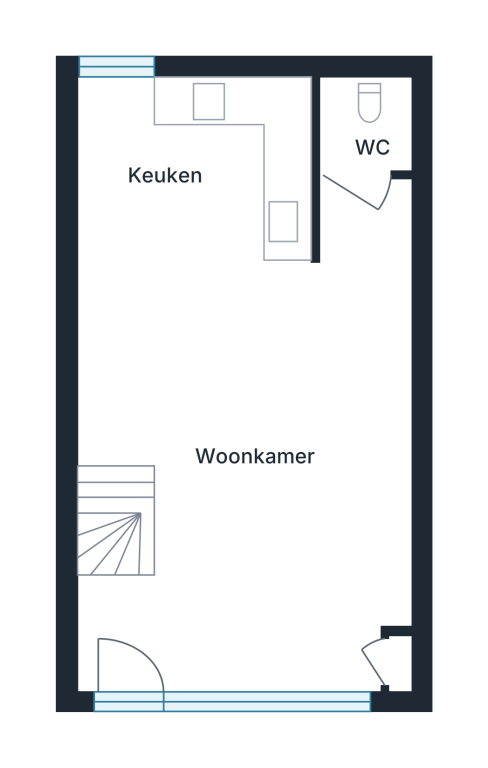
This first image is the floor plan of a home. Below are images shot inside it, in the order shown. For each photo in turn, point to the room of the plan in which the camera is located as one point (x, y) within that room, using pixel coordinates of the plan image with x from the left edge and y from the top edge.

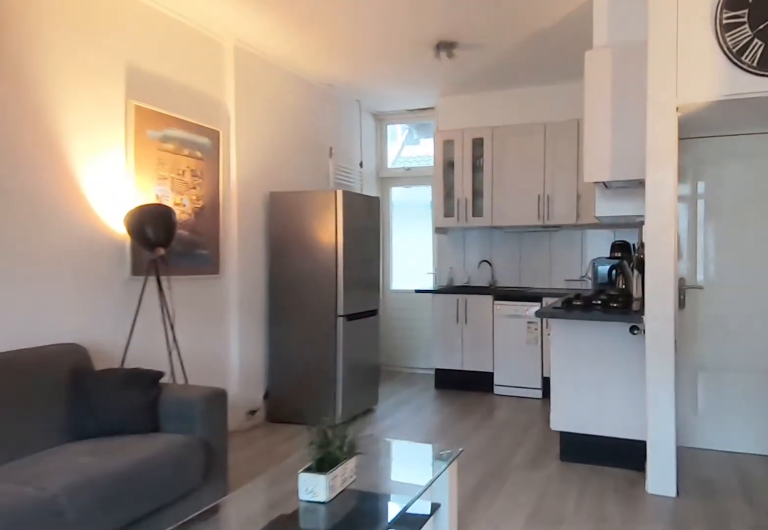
(187, 481)
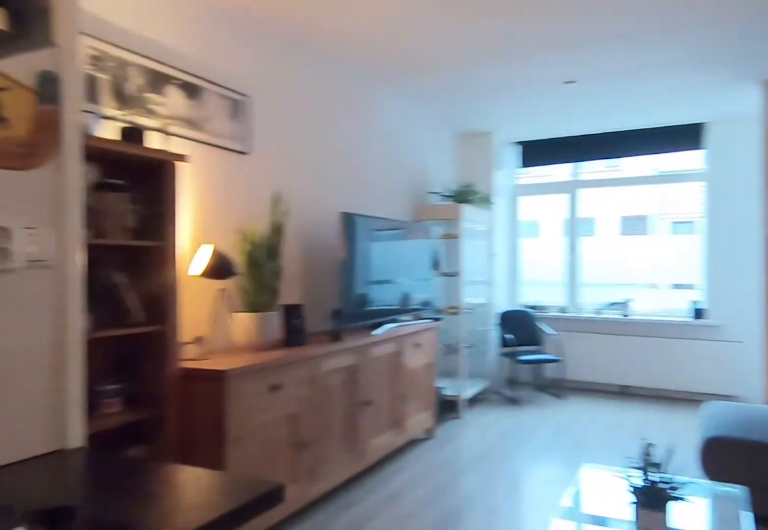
(190, 169)
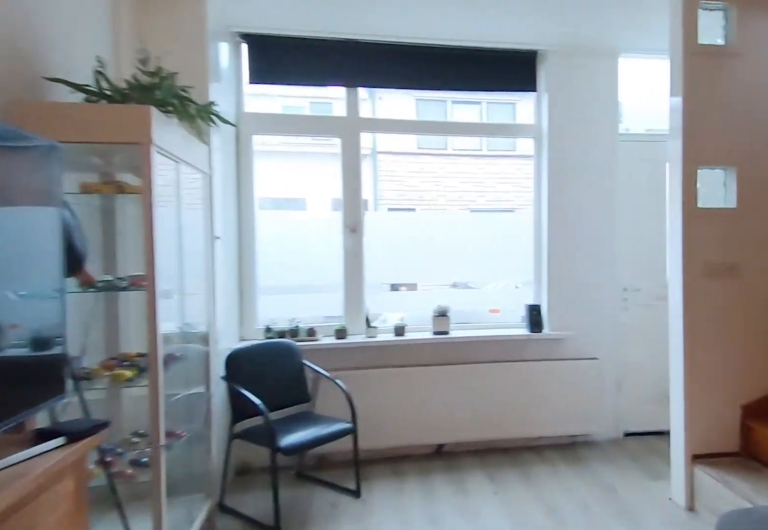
(186, 481)
